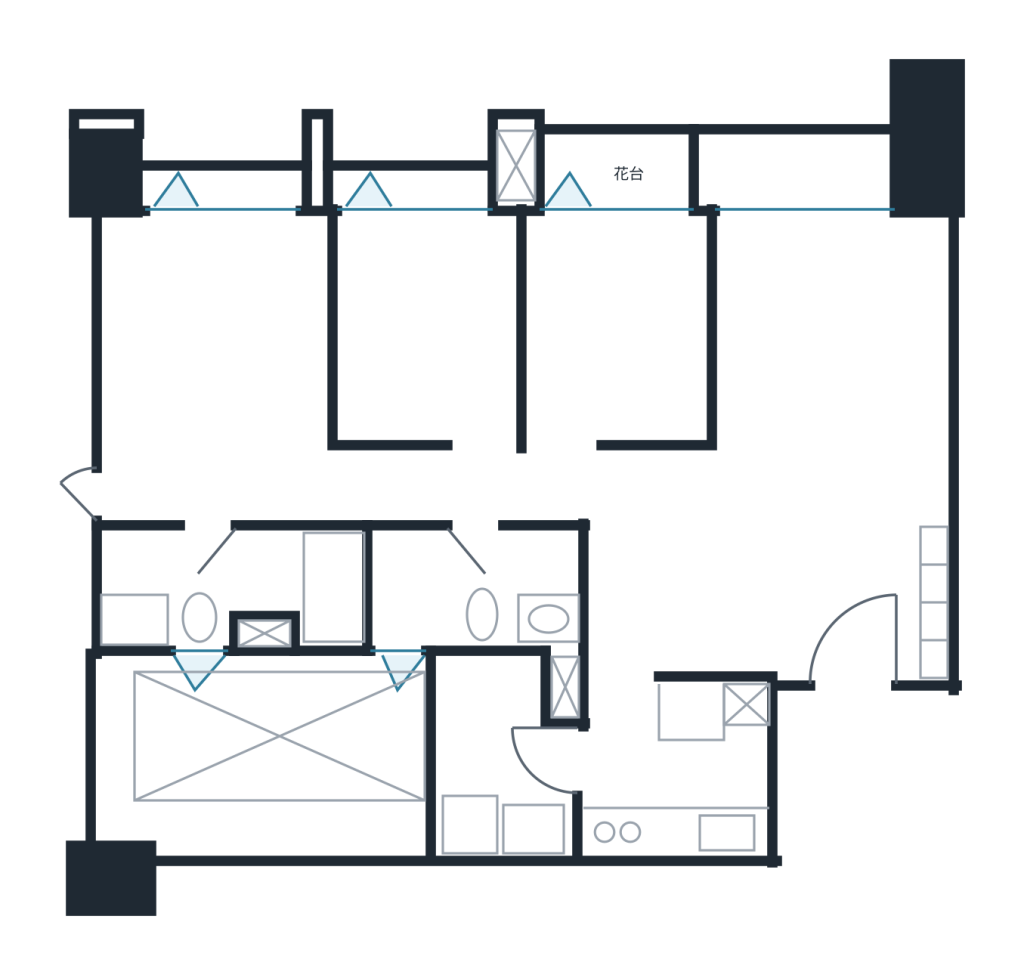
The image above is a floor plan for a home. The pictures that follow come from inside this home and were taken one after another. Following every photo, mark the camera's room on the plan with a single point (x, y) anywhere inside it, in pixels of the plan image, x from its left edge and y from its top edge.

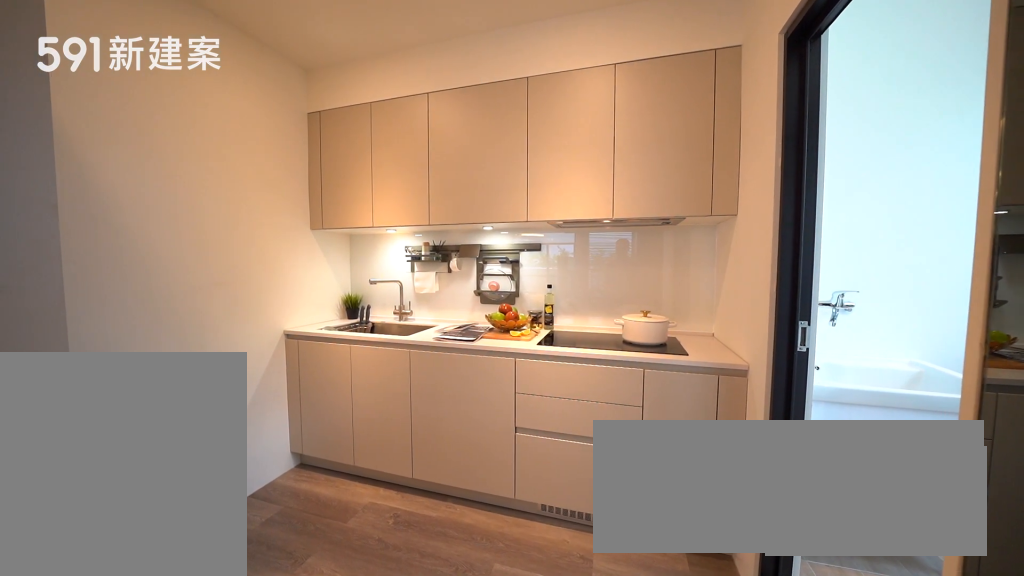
(682, 769)
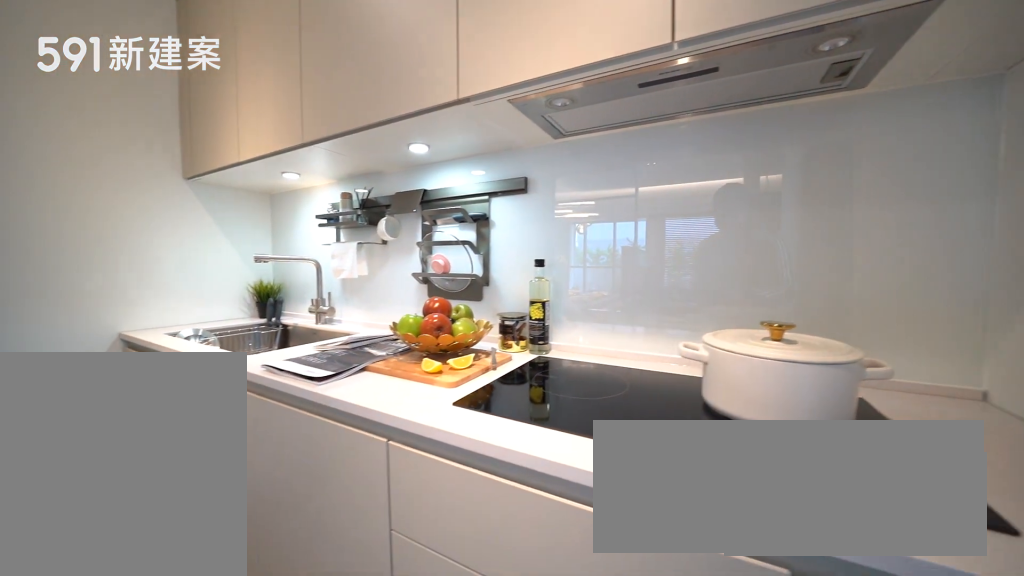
(682, 769)
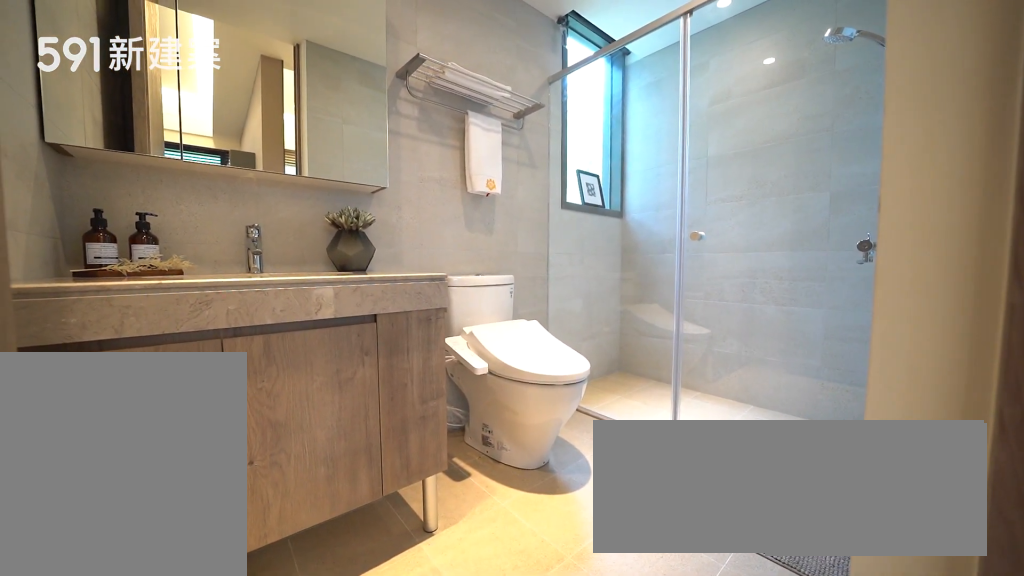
(470, 588)
